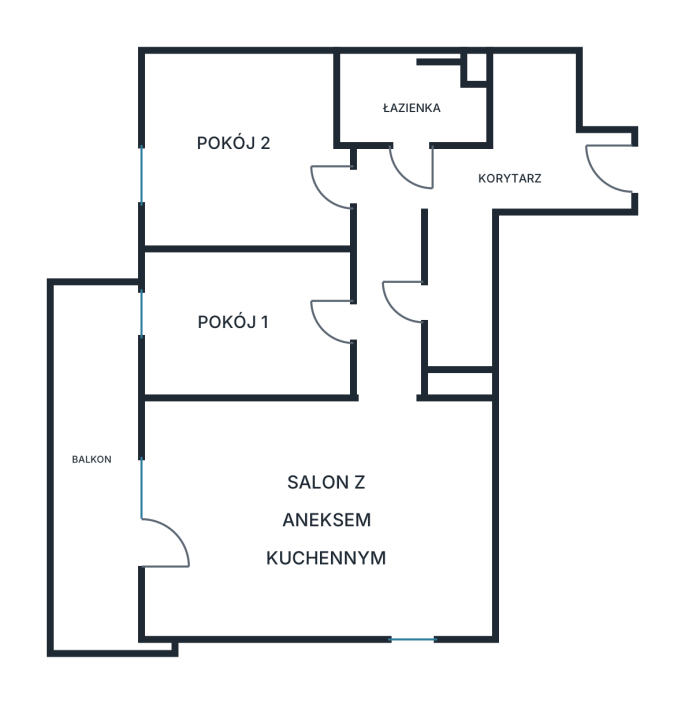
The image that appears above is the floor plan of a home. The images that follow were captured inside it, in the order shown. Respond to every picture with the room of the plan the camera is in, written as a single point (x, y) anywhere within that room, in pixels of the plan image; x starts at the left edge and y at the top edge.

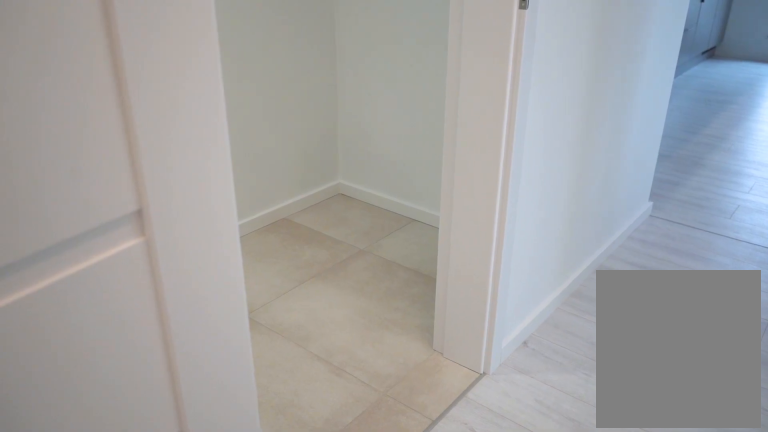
(458, 289)
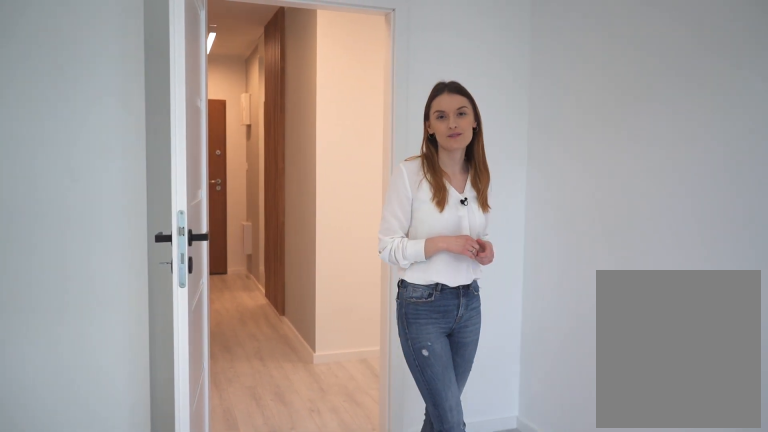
(240, 152)
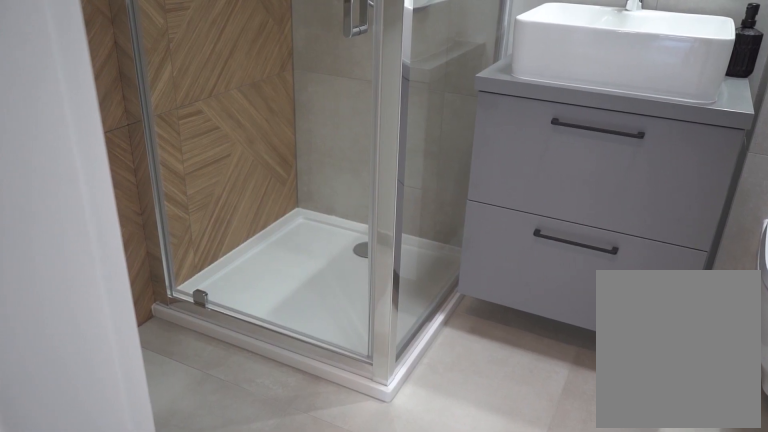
(408, 104)
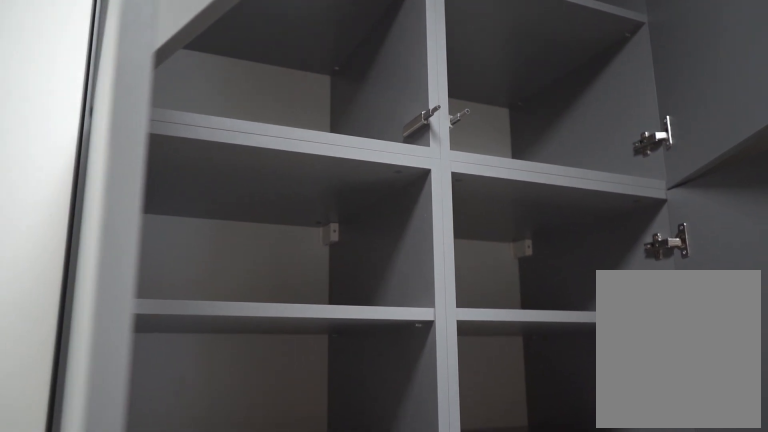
(408, 104)
